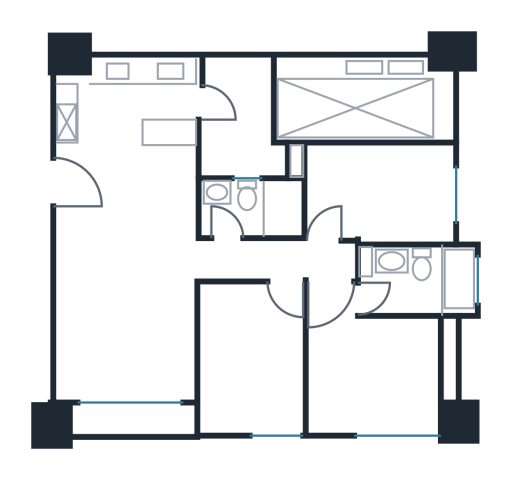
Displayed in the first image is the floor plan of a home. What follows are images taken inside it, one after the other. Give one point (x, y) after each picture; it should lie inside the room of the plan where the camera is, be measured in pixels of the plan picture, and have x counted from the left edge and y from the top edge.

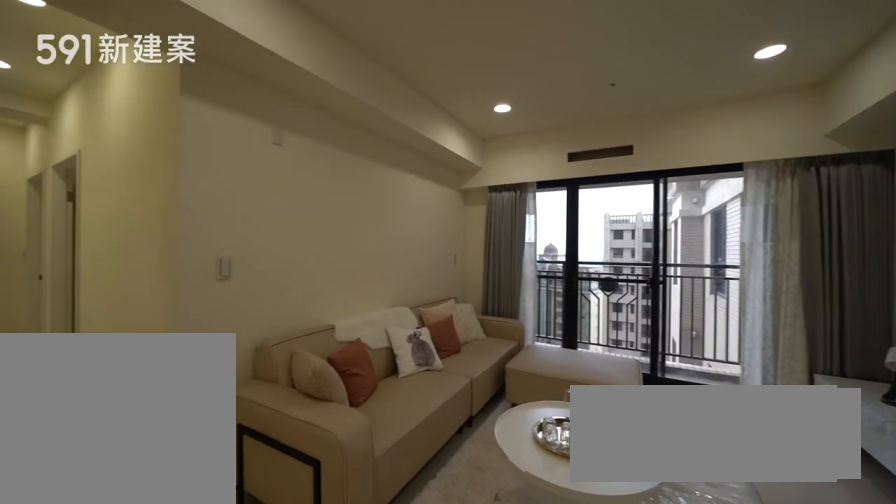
(126, 322)
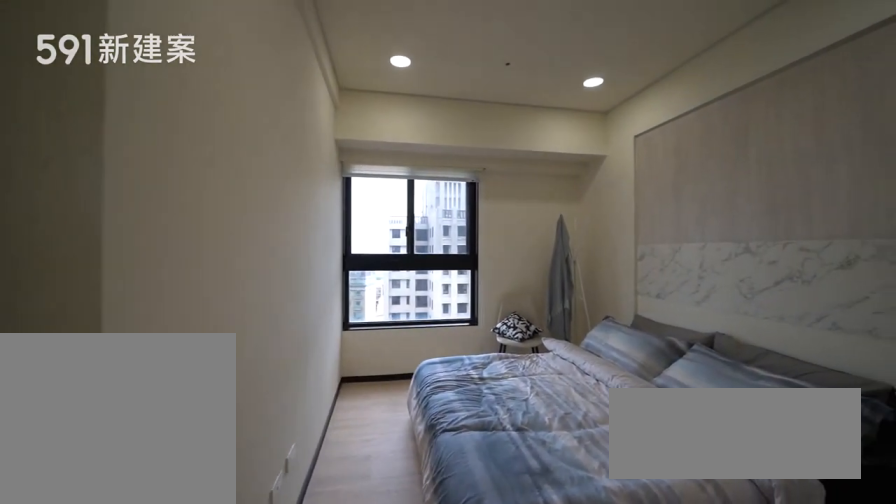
(251, 359)
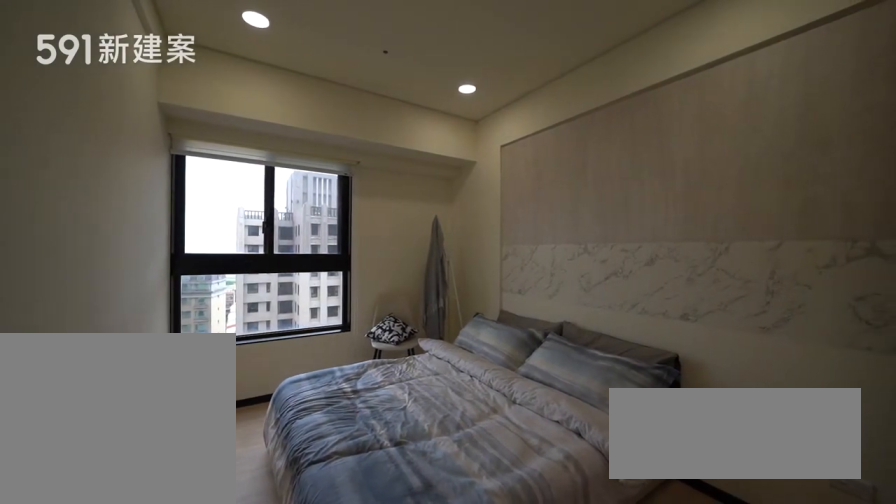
(251, 359)
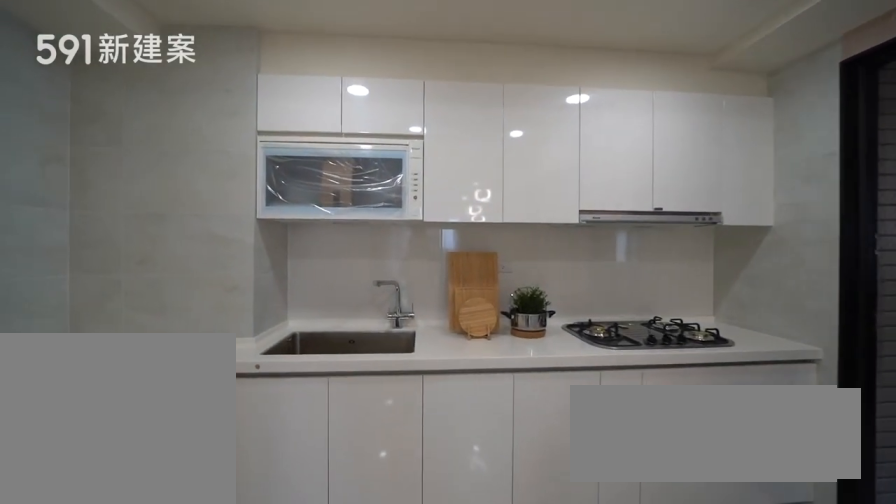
(130, 103)
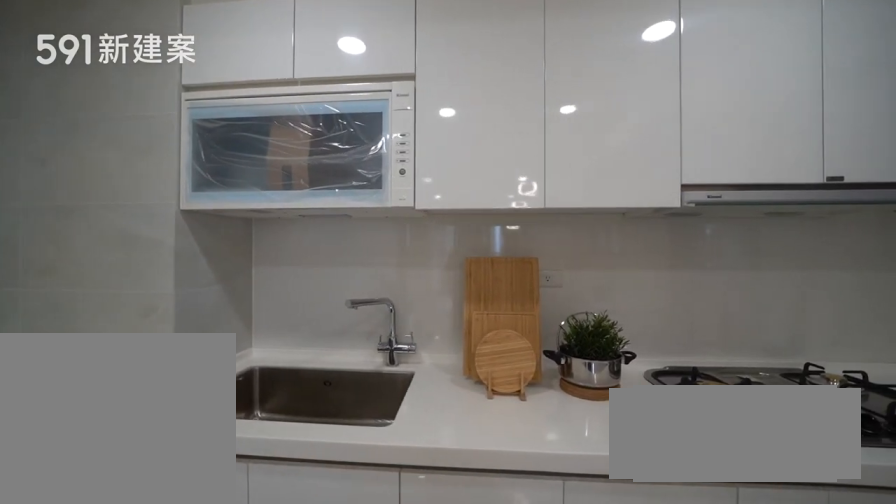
(130, 103)
